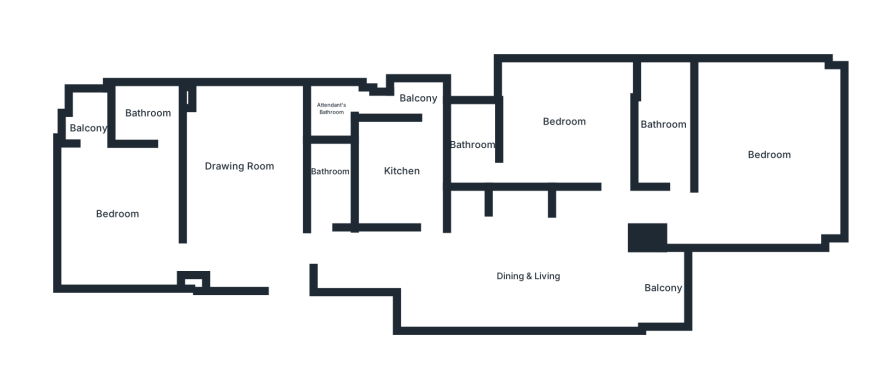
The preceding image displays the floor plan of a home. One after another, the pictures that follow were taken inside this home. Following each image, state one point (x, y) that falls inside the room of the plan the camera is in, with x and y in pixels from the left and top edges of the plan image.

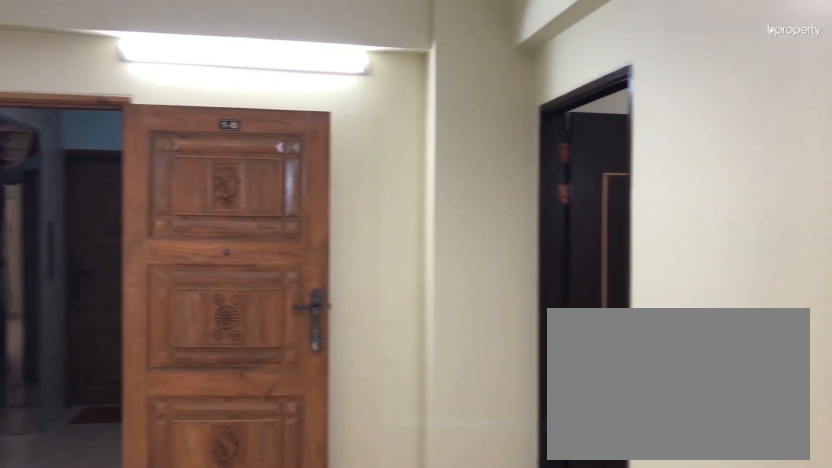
(247, 169)
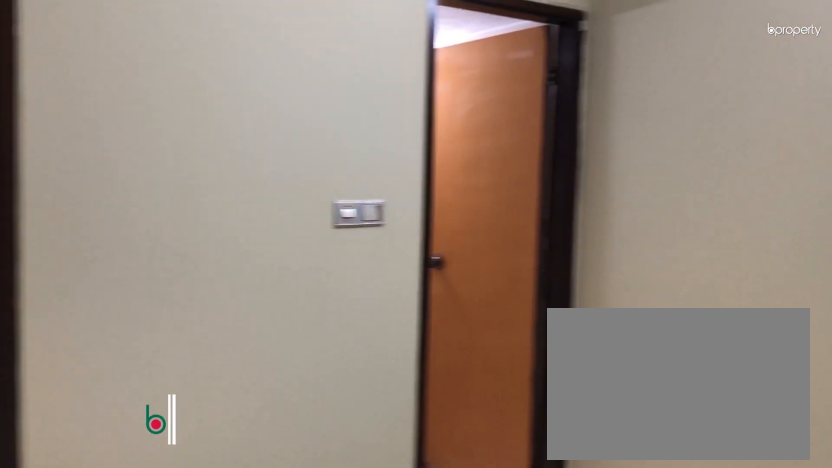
(119, 215)
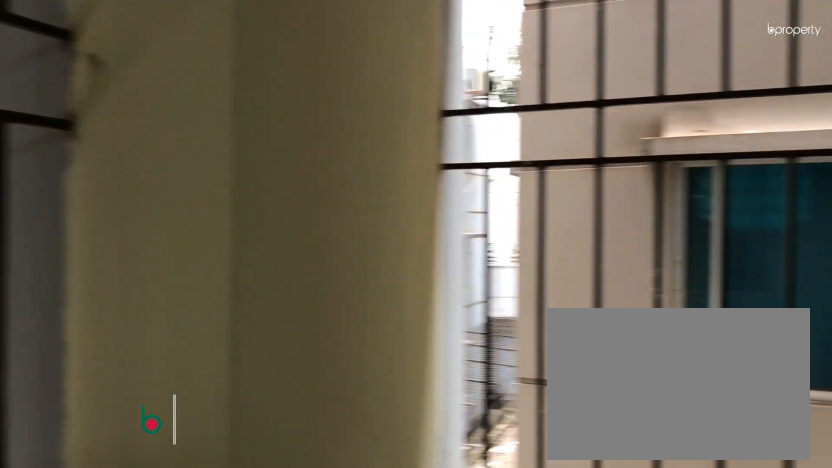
(87, 114)
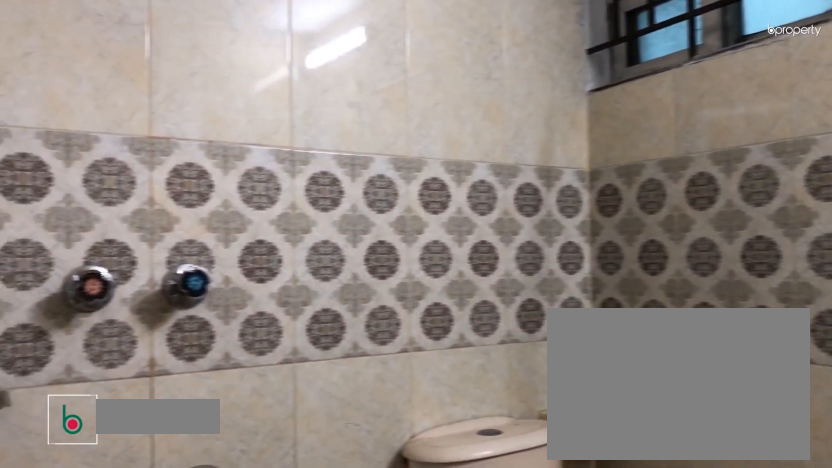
(141, 112)
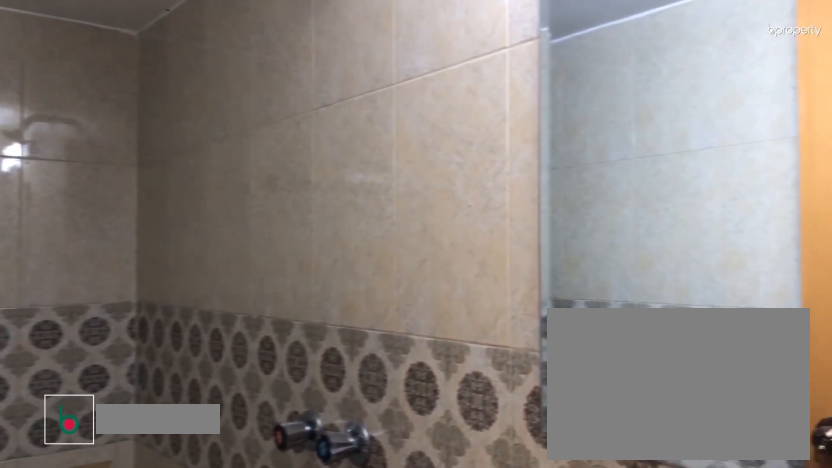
(329, 179)
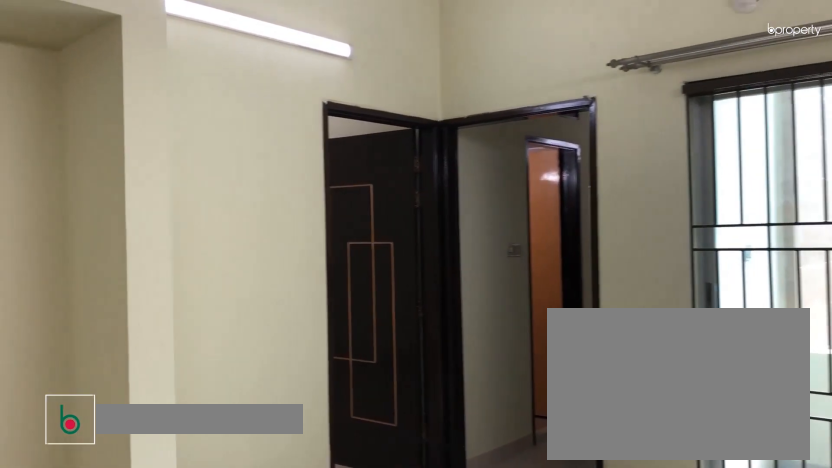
(527, 271)
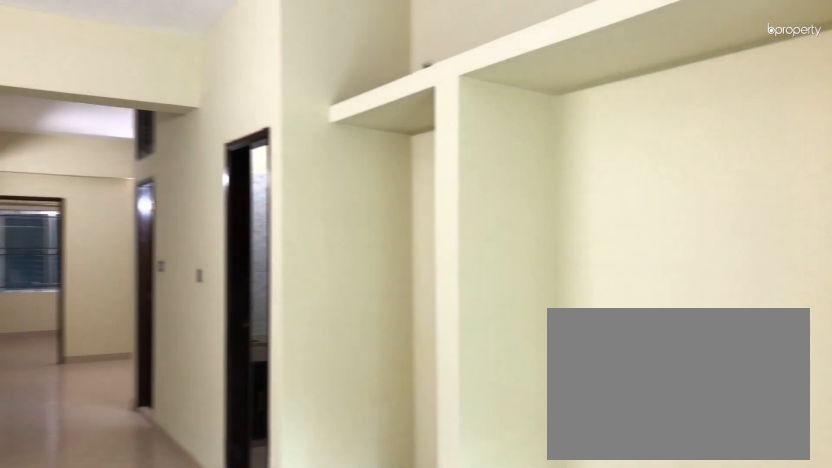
(527, 271)
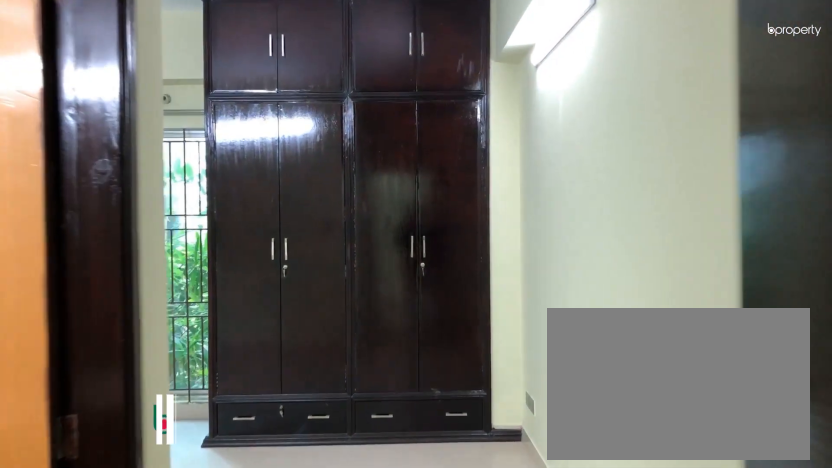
(743, 216)
